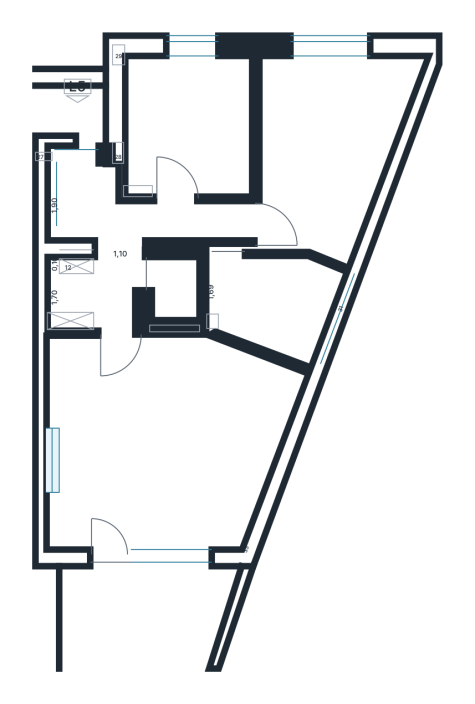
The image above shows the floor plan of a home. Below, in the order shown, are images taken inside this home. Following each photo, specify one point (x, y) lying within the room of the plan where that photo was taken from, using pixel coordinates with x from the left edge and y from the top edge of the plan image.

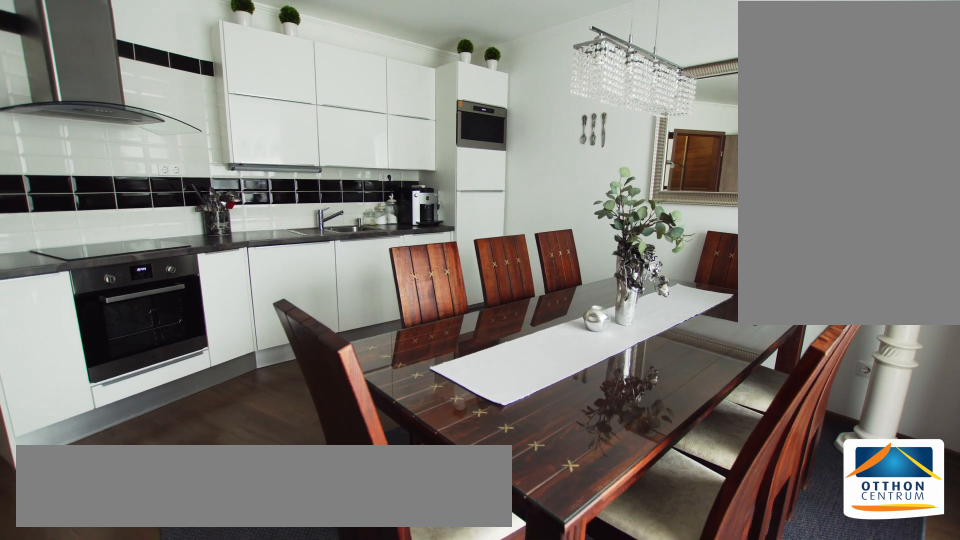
(165, 444)
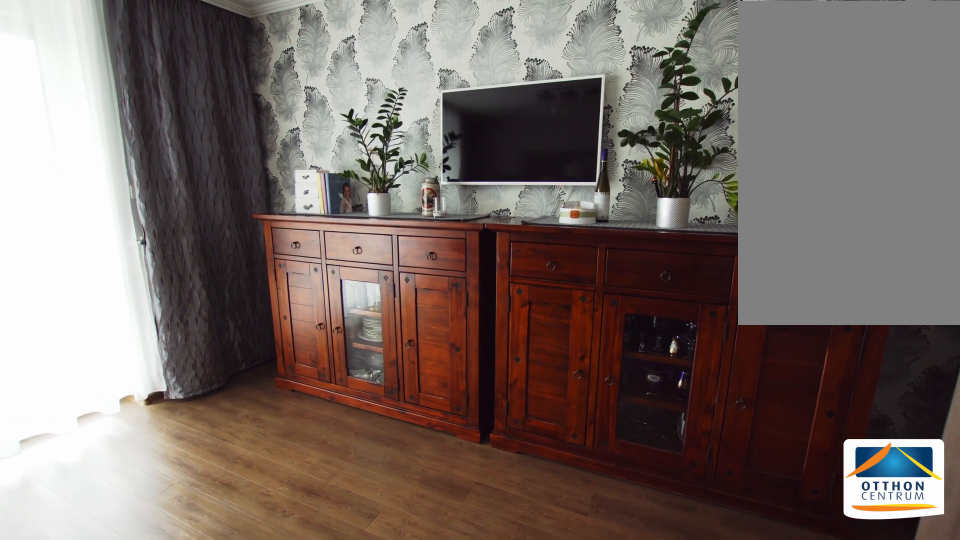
(164, 443)
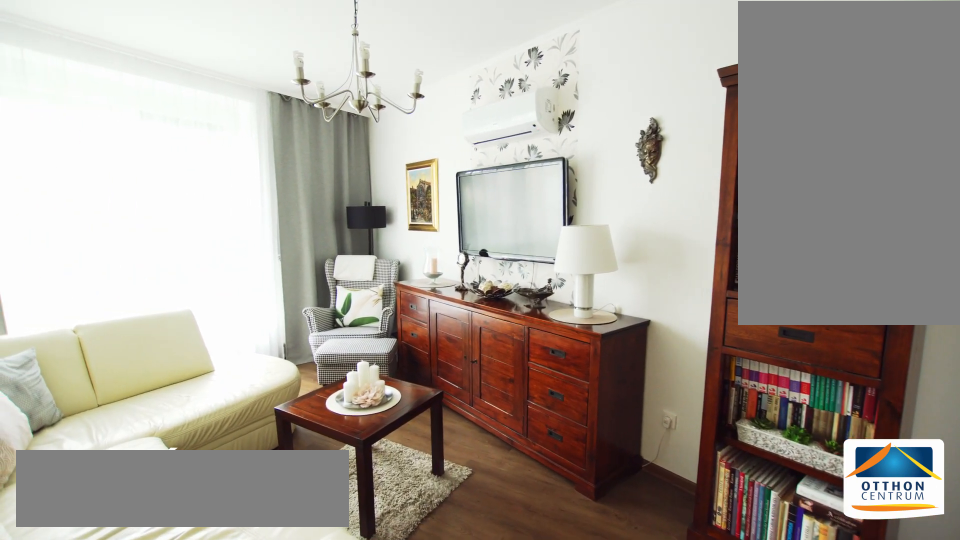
(267, 152)
